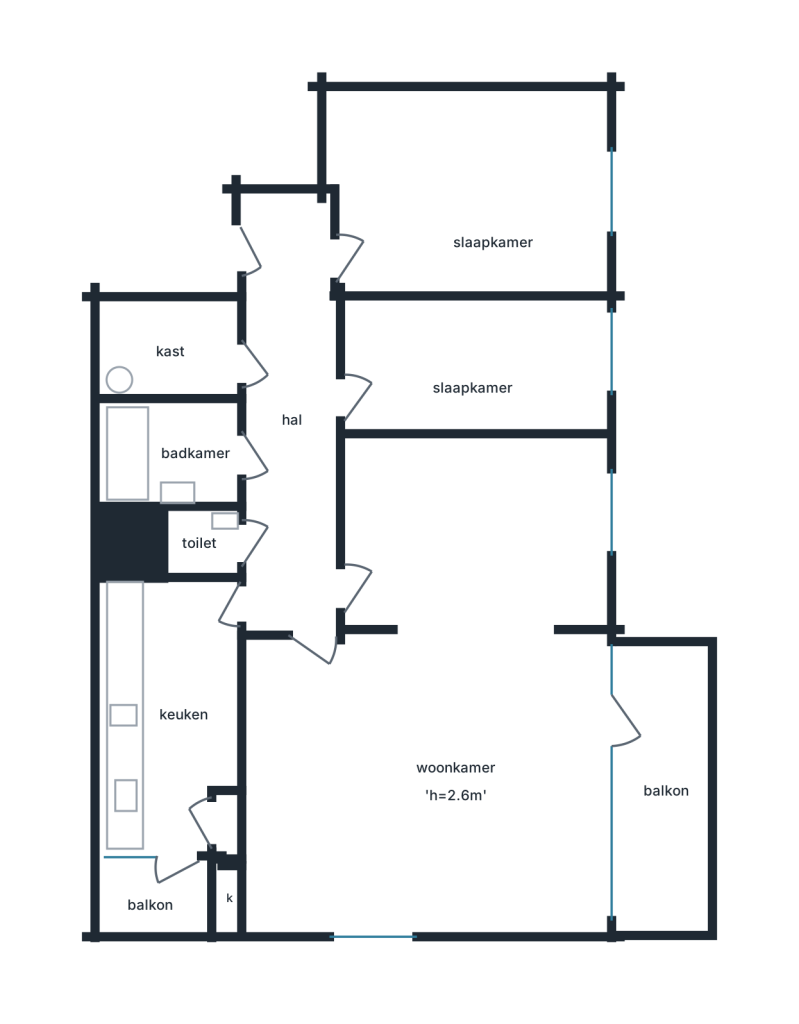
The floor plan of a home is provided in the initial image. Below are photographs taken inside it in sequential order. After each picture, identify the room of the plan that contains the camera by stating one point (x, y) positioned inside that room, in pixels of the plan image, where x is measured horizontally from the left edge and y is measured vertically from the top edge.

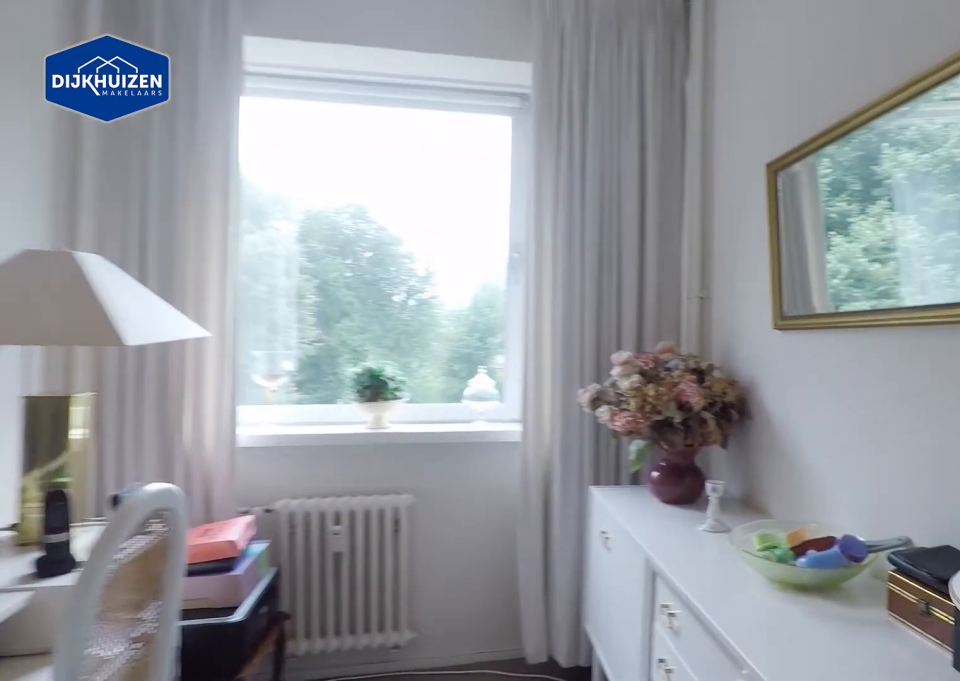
(474, 369)
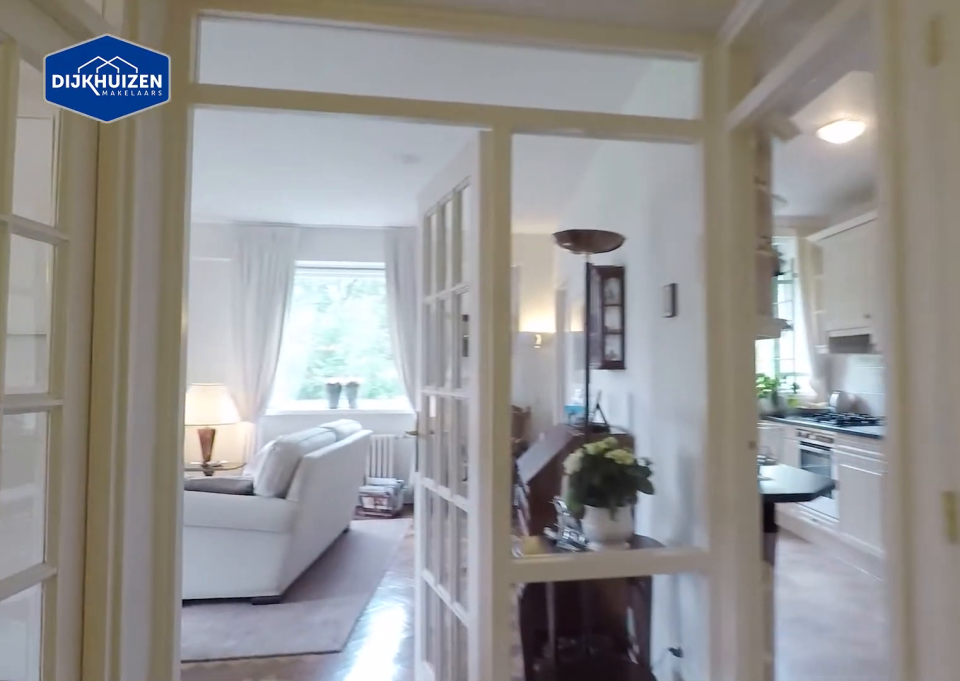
(291, 420)
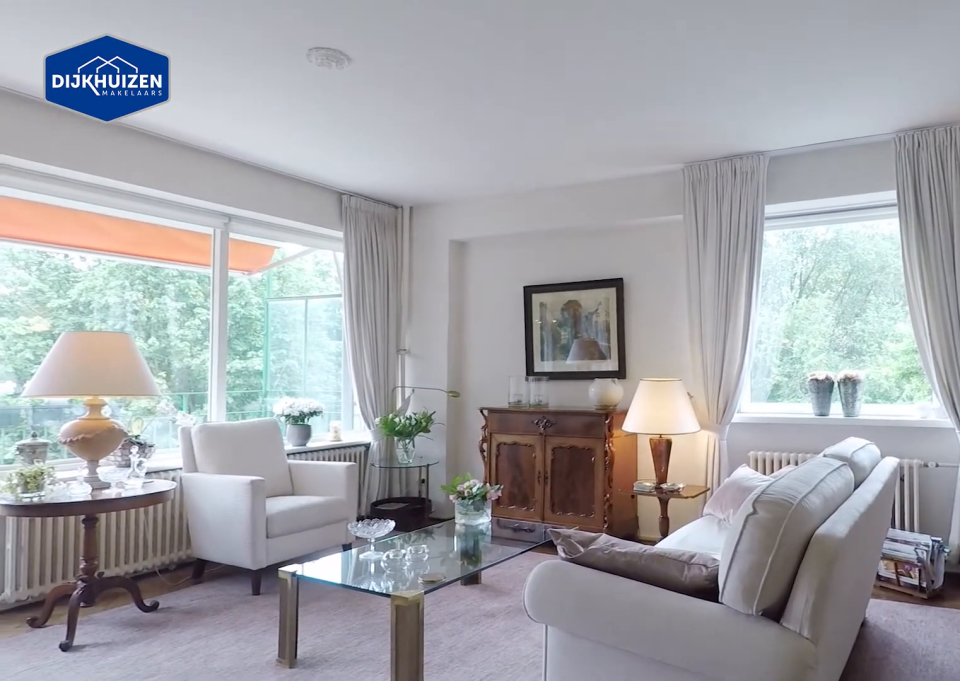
(438, 702)
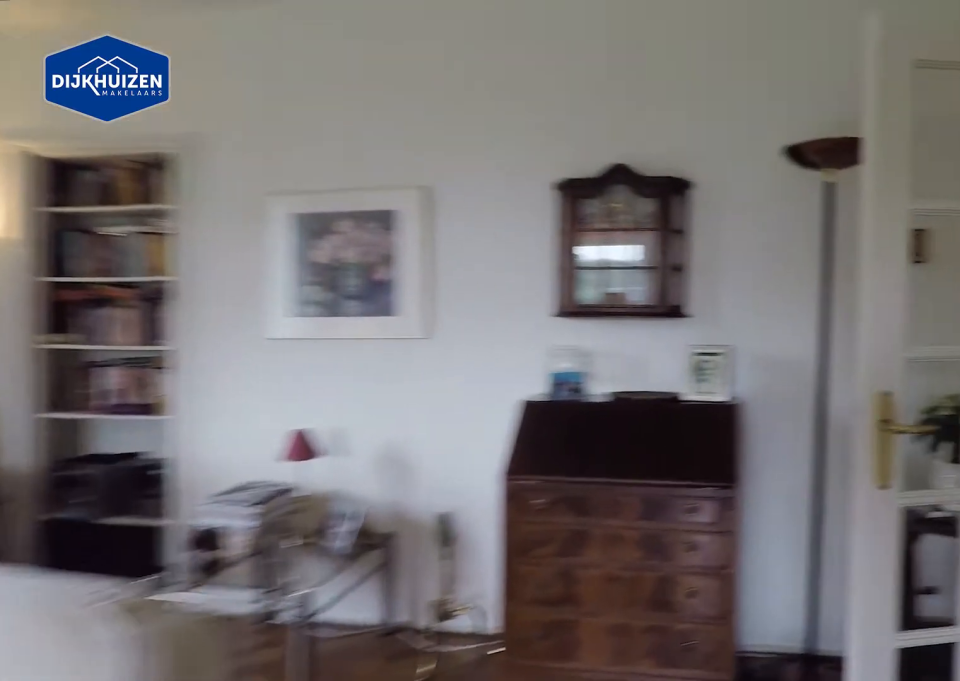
(438, 702)
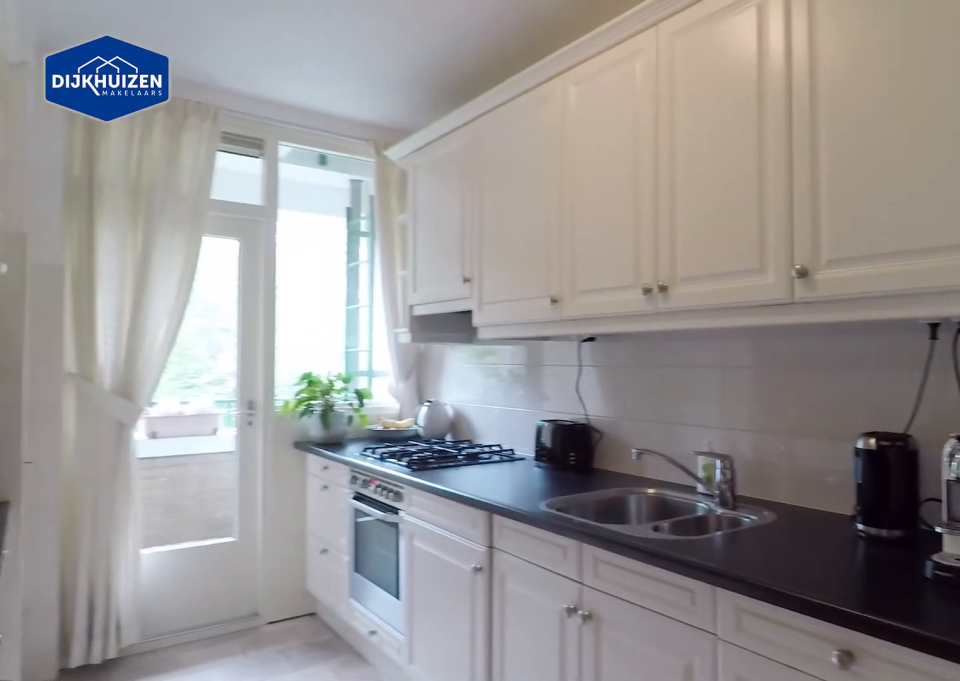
(161, 712)
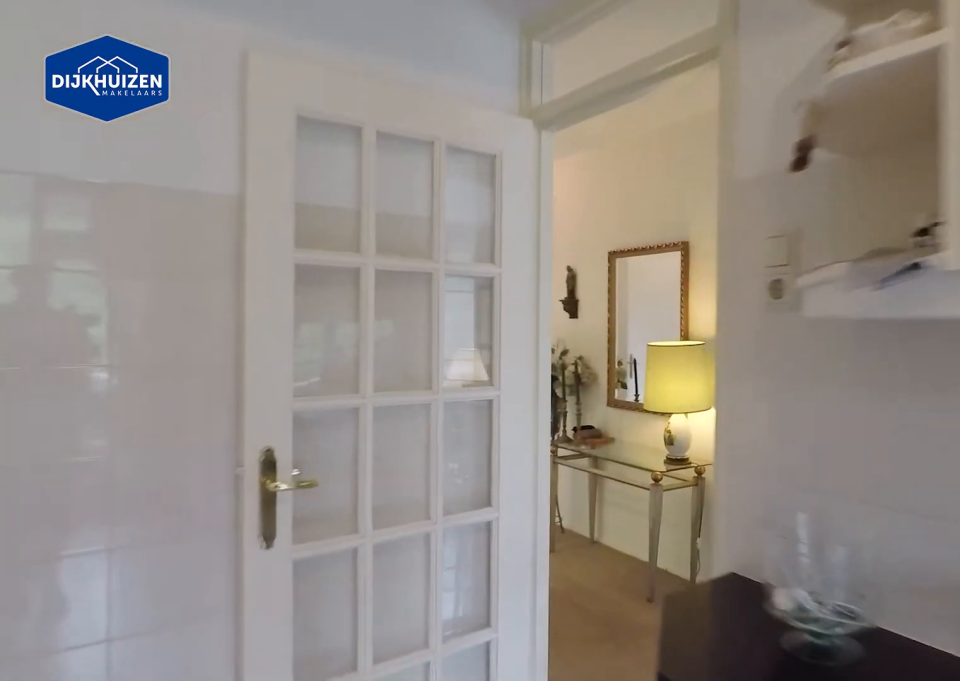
(161, 712)
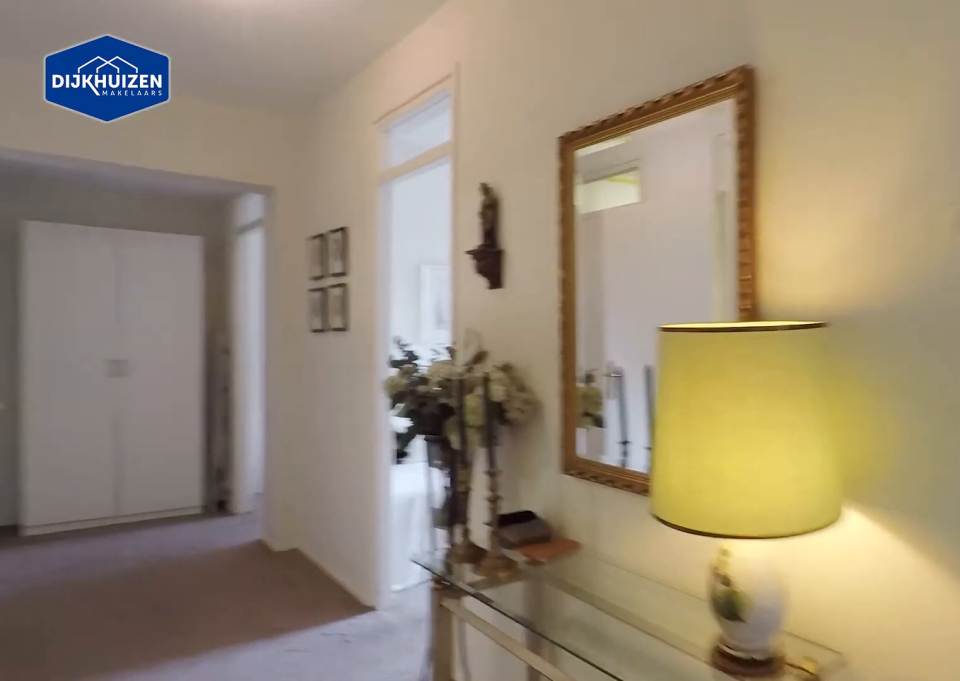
(292, 421)
